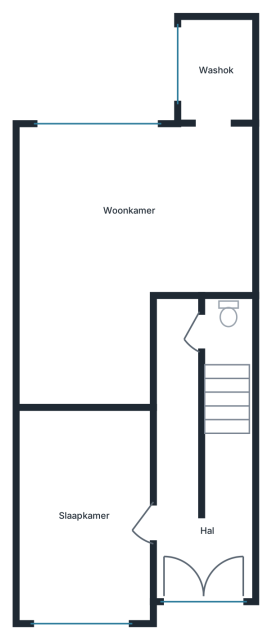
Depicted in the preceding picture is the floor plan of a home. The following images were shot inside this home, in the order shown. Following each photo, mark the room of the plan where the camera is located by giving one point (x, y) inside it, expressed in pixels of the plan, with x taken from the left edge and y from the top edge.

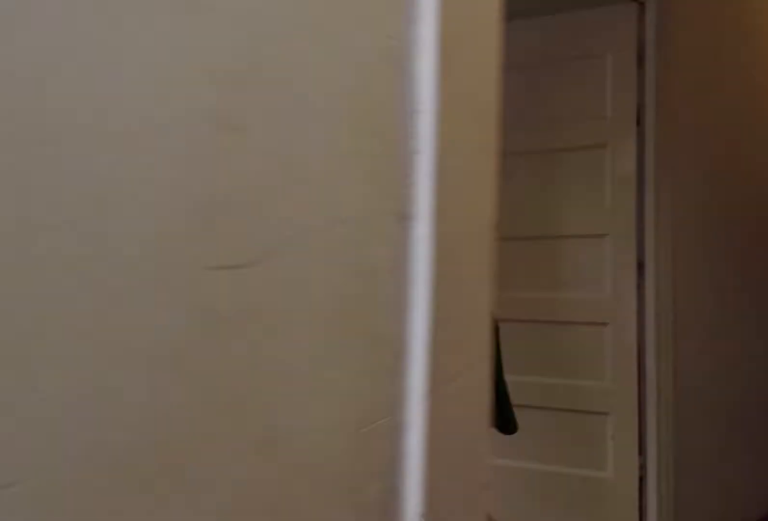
(195, 472)
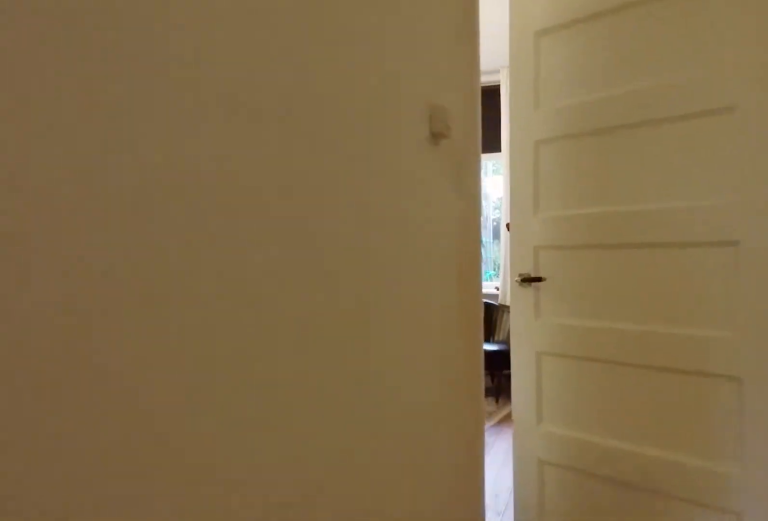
(195, 472)
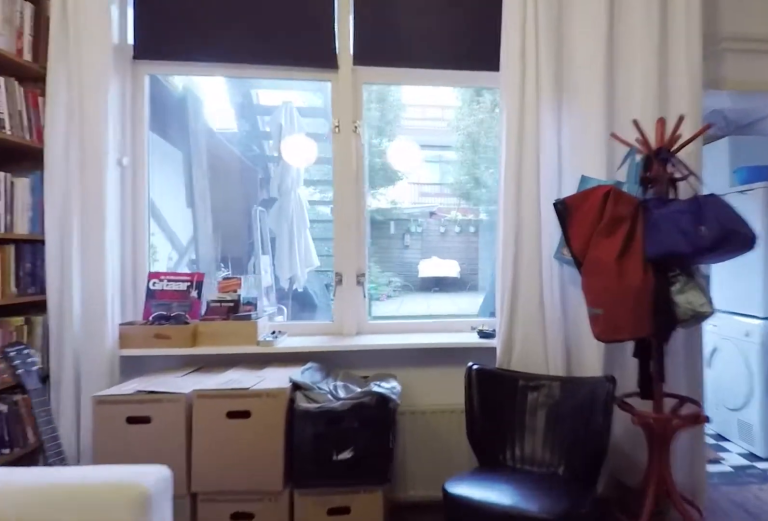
(79, 221)
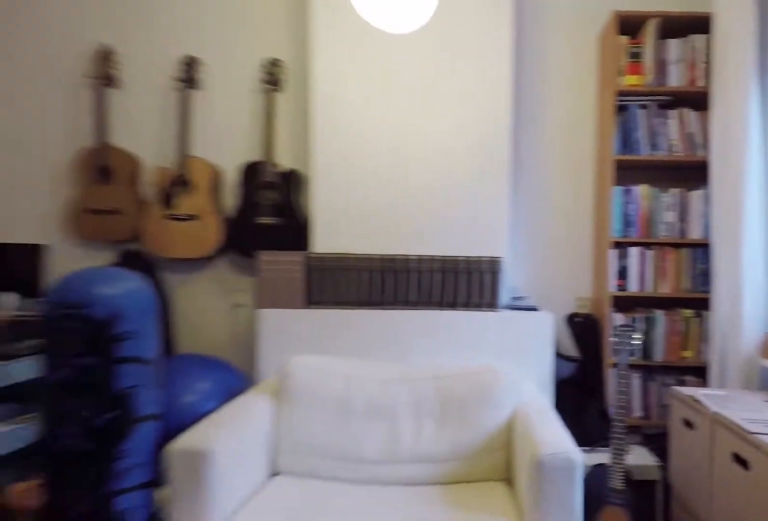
(79, 221)
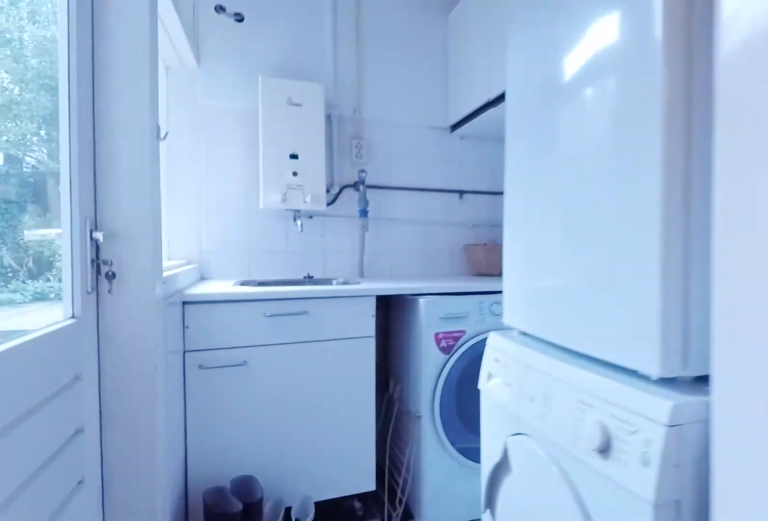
(215, 72)
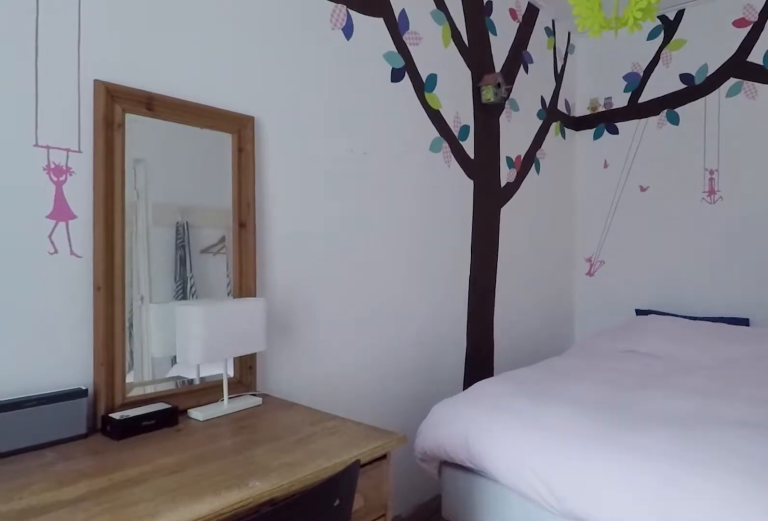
(85, 514)
